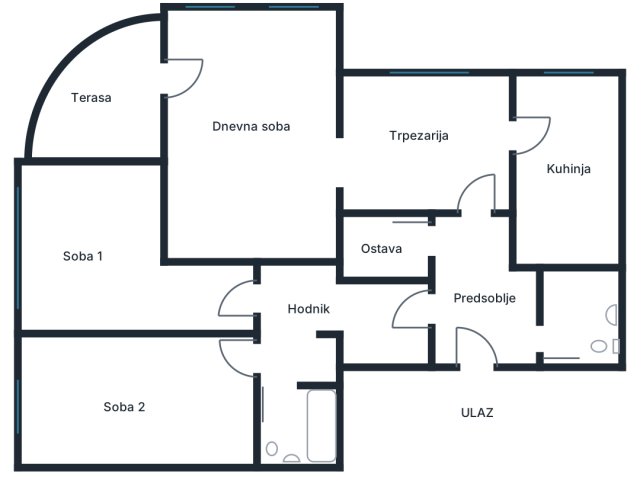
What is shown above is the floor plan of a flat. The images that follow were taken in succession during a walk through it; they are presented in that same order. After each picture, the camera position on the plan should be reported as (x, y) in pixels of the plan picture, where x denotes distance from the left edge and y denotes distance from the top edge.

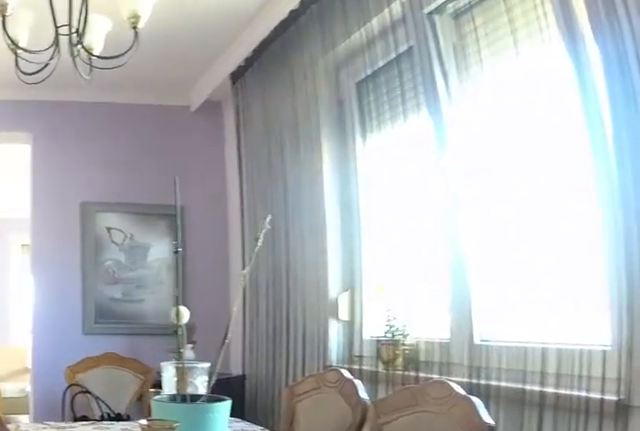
(527, 137)
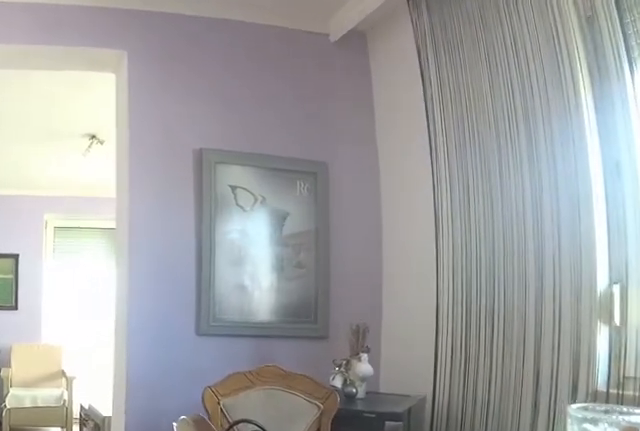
(460, 178)
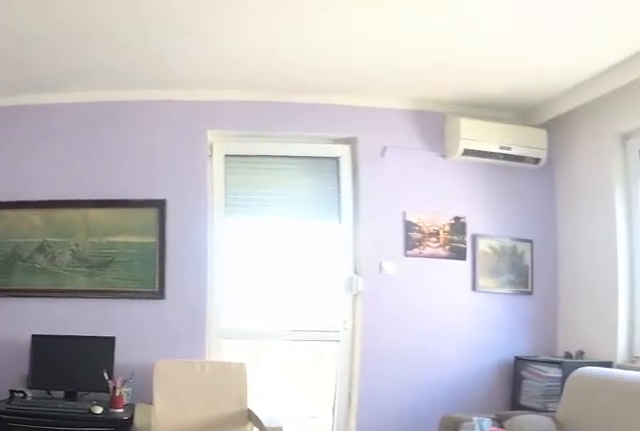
(340, 182)
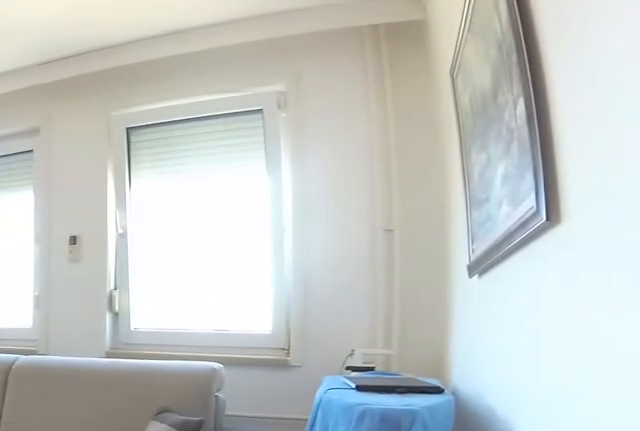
(334, 173)
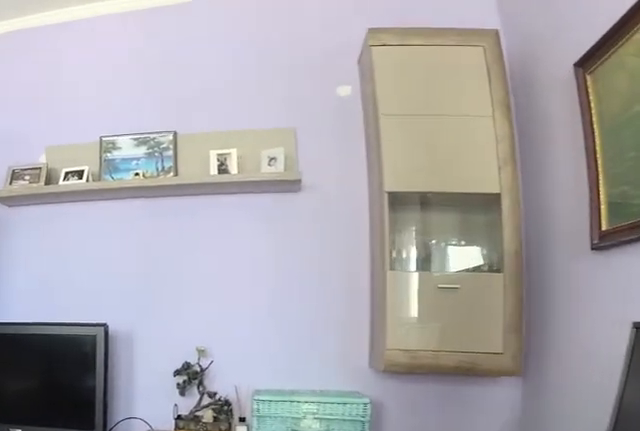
(197, 124)
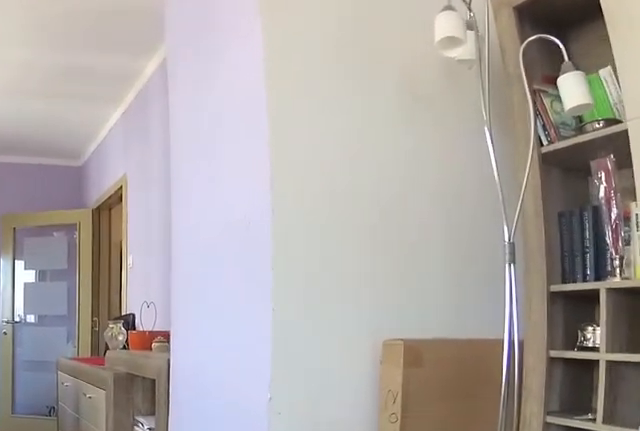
(250, 167)
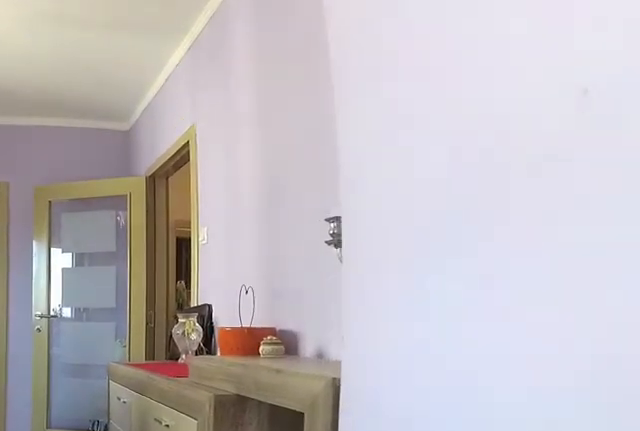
(309, 166)
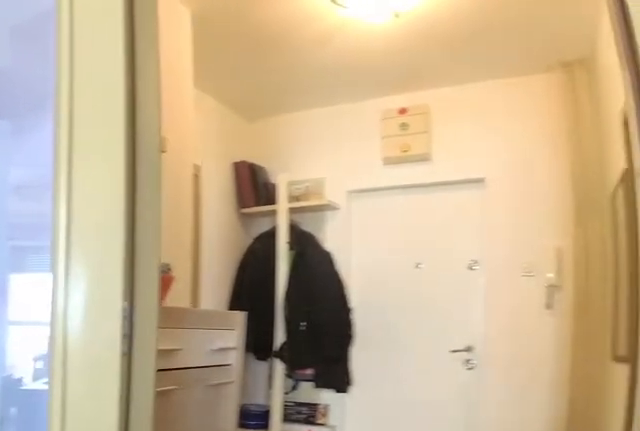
(451, 167)
